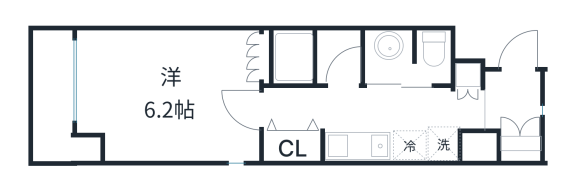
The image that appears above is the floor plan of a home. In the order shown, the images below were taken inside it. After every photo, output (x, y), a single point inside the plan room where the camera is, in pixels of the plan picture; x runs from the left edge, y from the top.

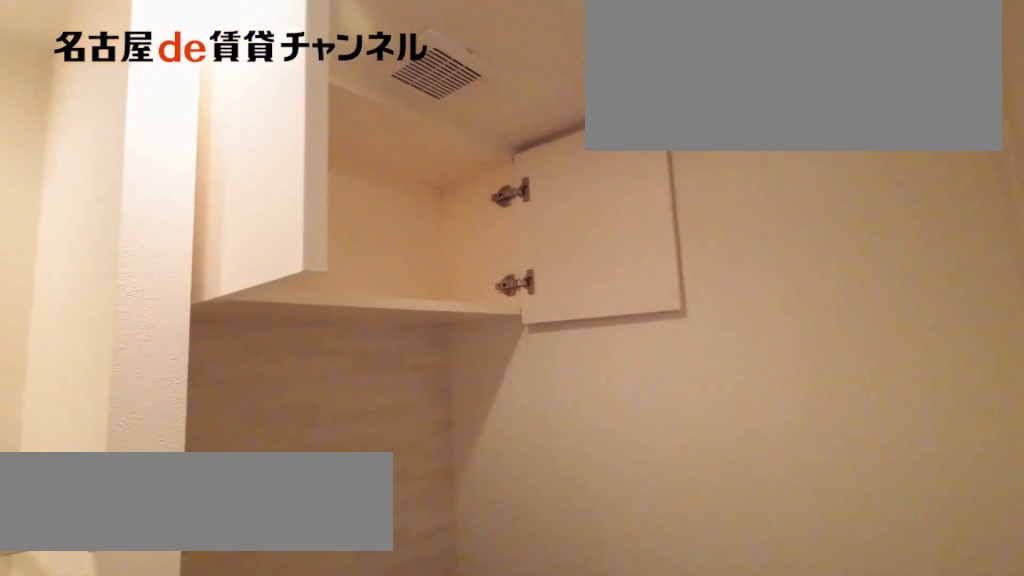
(408, 58)
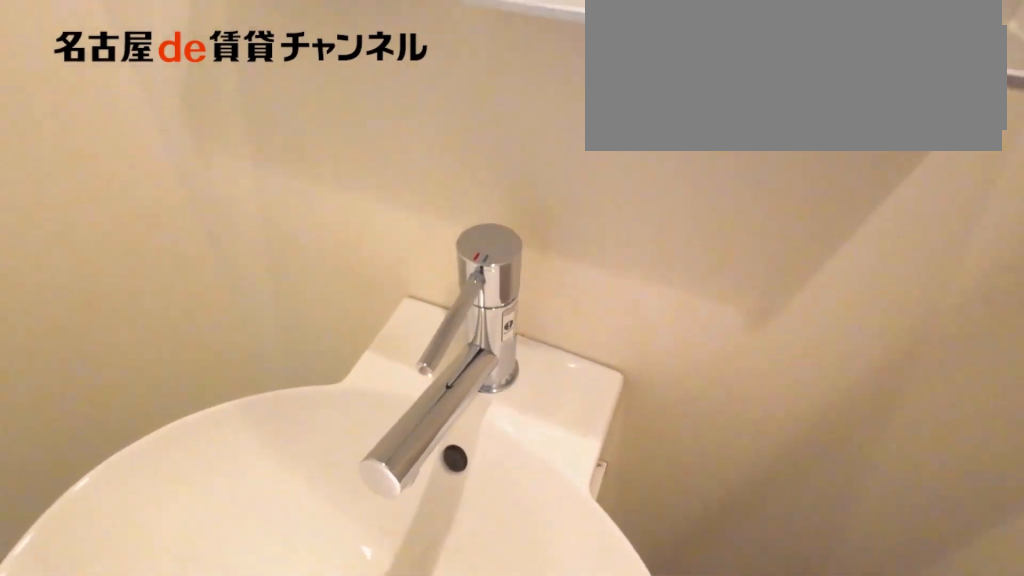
(408, 58)
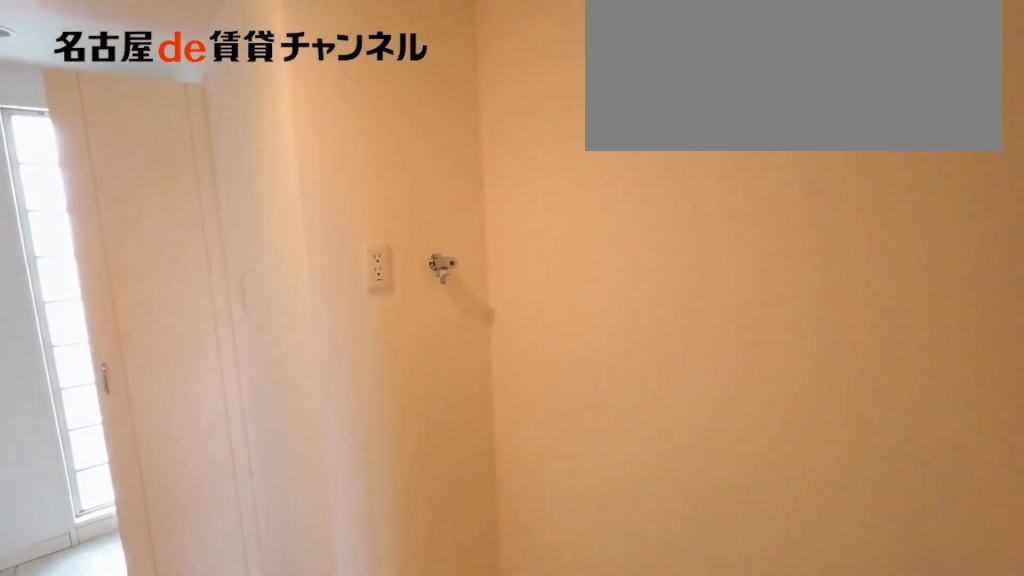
(444, 143)
